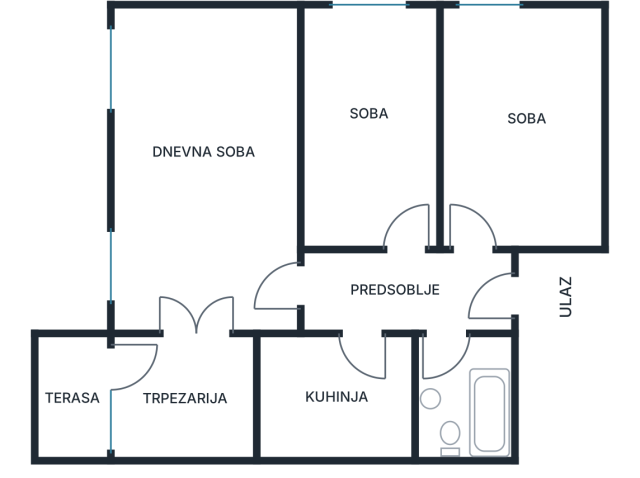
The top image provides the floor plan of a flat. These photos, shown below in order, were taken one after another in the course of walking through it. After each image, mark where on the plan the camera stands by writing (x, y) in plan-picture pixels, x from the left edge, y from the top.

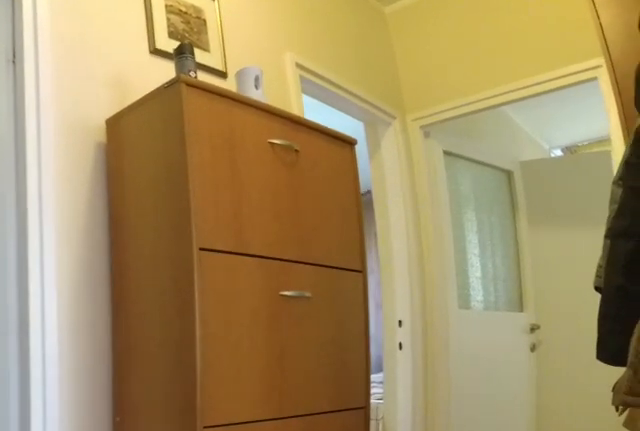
(481, 274)
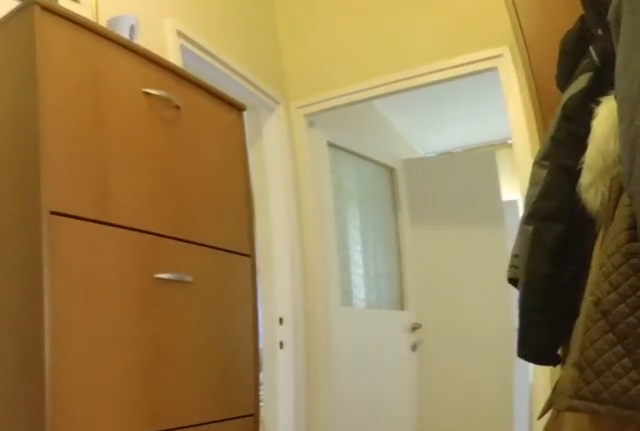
(473, 286)
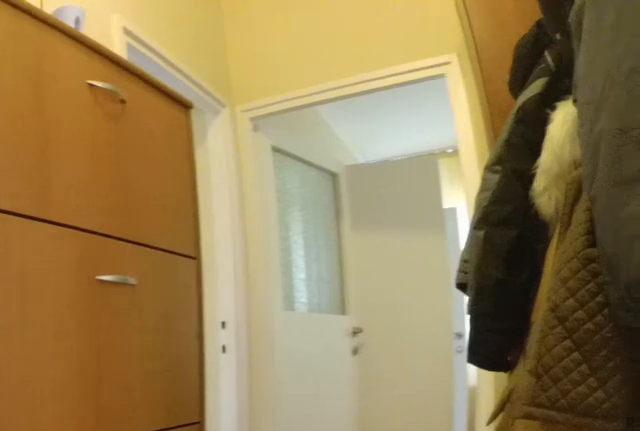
(468, 288)
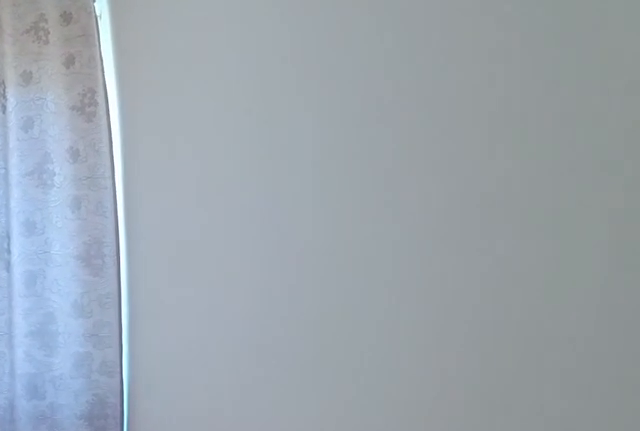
(391, 132)
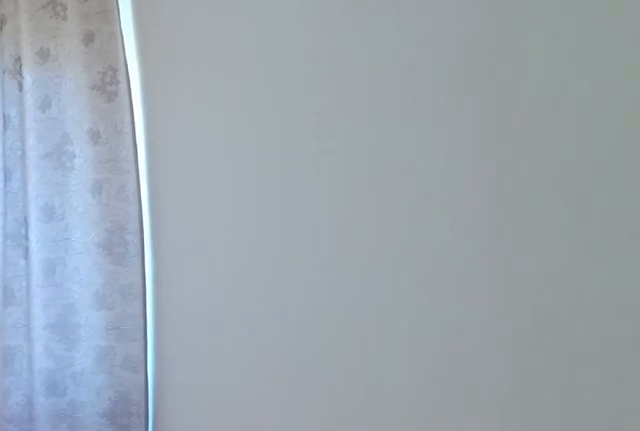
(390, 126)
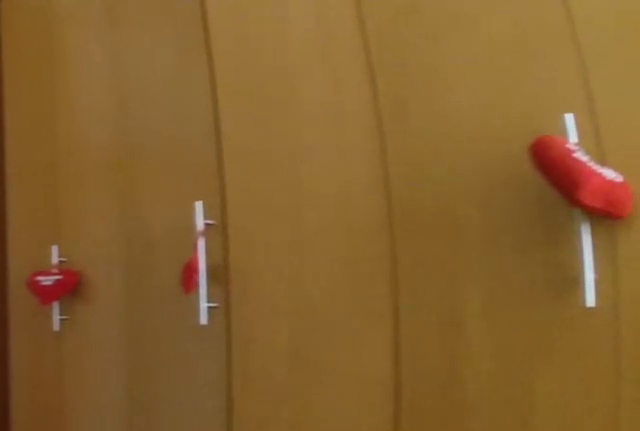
(394, 86)
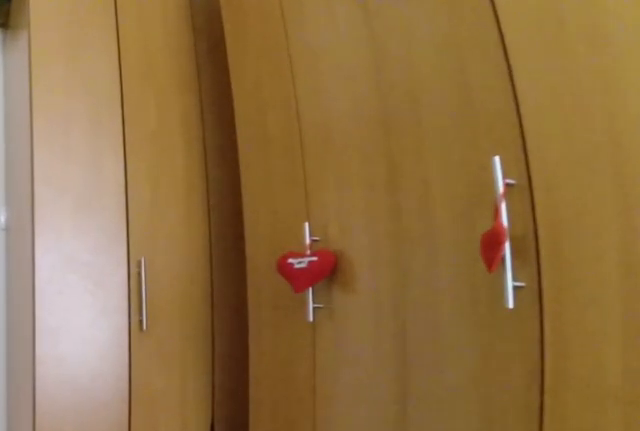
(388, 97)
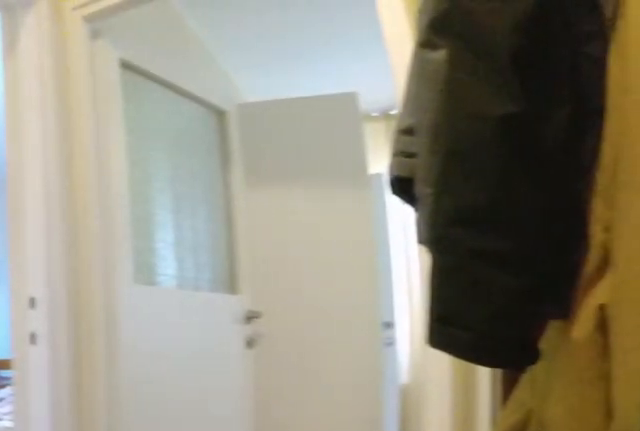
(421, 289)
